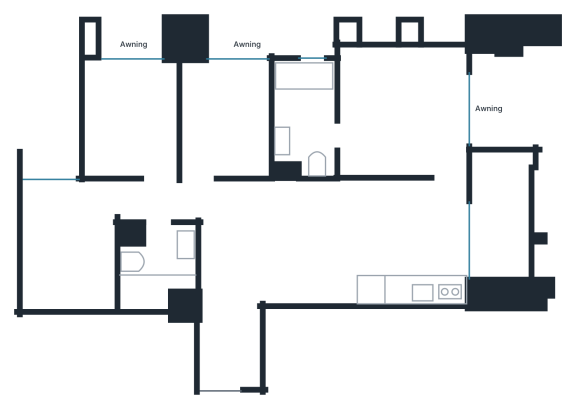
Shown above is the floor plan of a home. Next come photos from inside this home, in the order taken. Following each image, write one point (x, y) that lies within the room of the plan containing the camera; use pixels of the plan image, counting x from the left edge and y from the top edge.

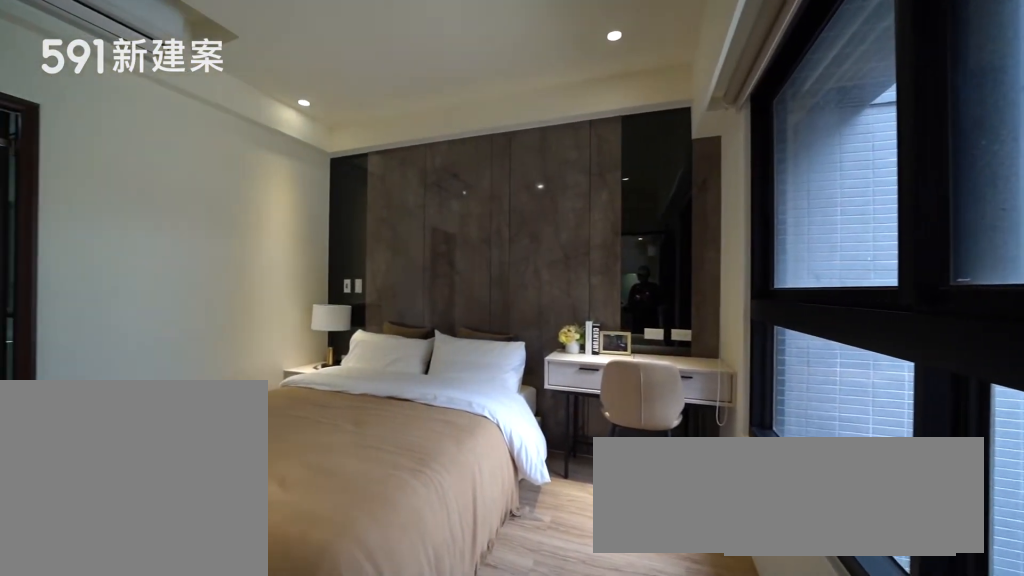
(400, 110)
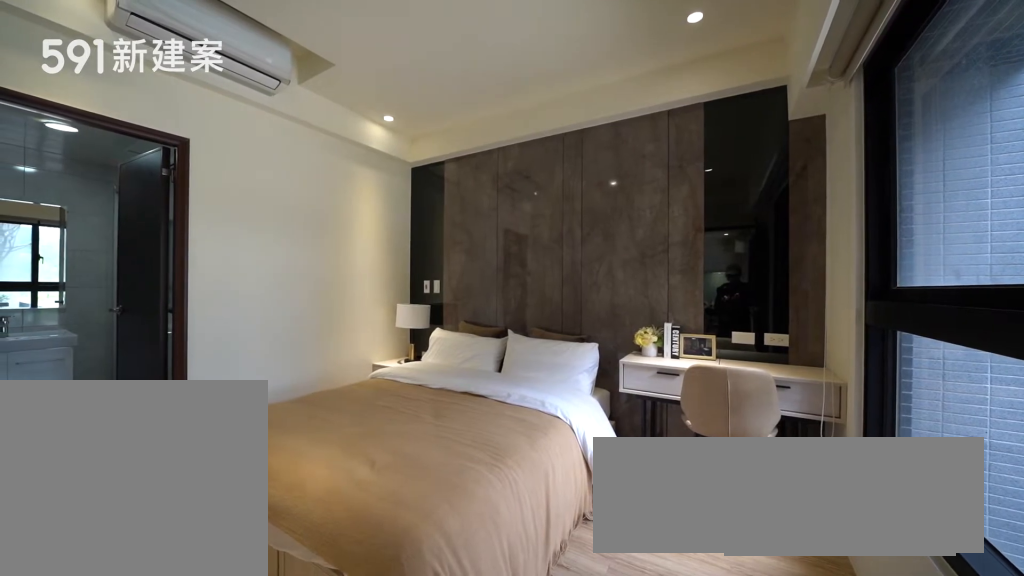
(400, 110)
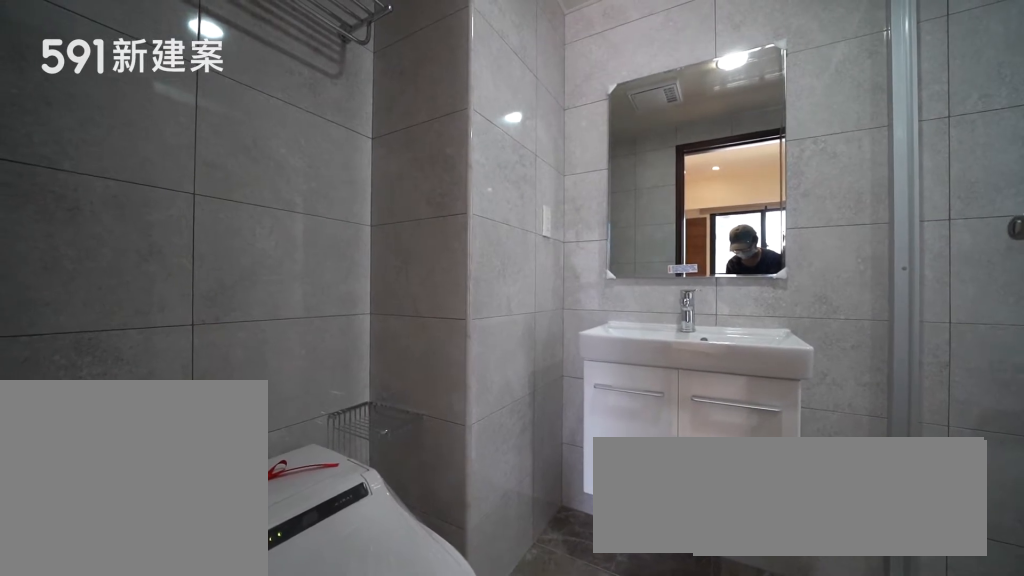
(304, 118)
